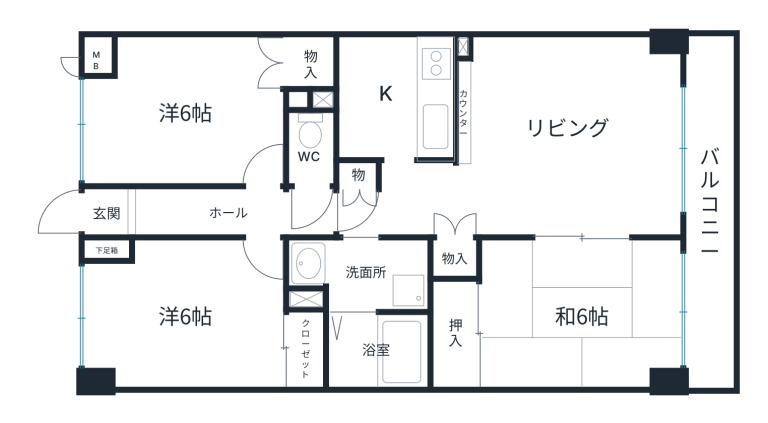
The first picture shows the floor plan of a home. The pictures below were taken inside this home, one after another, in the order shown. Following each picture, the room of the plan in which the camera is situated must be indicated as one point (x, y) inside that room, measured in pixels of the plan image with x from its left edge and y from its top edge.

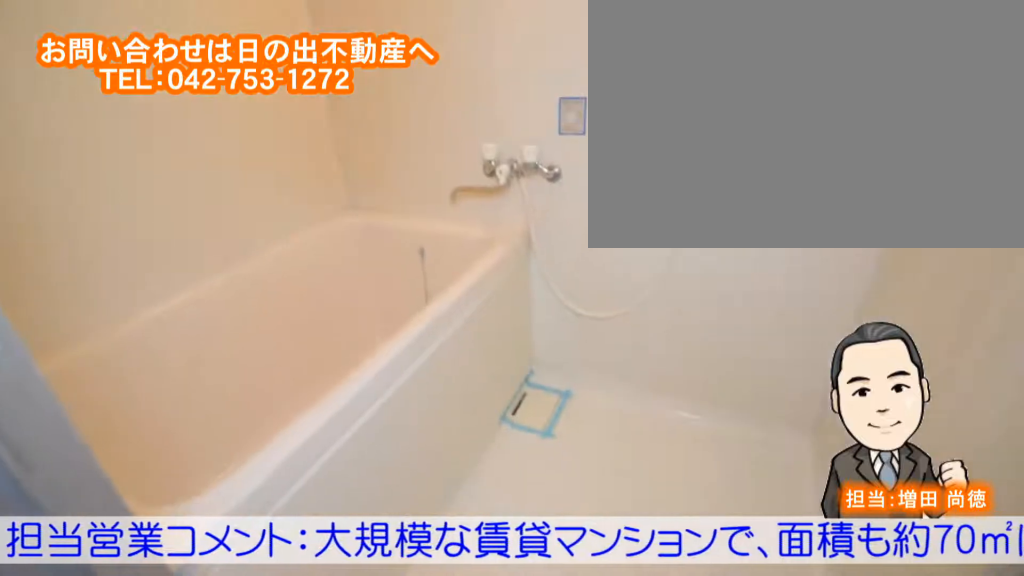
(378, 351)
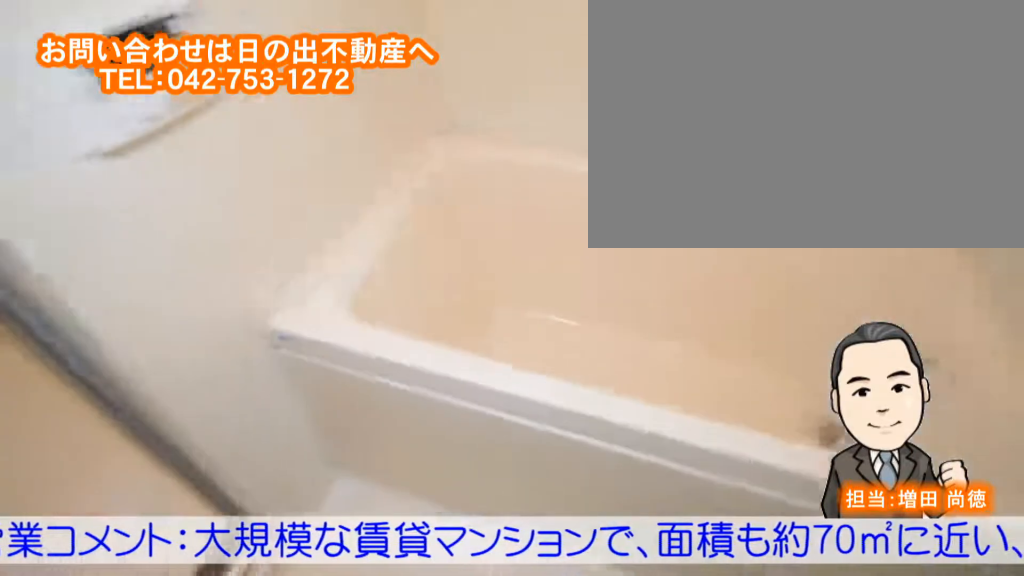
(377, 351)
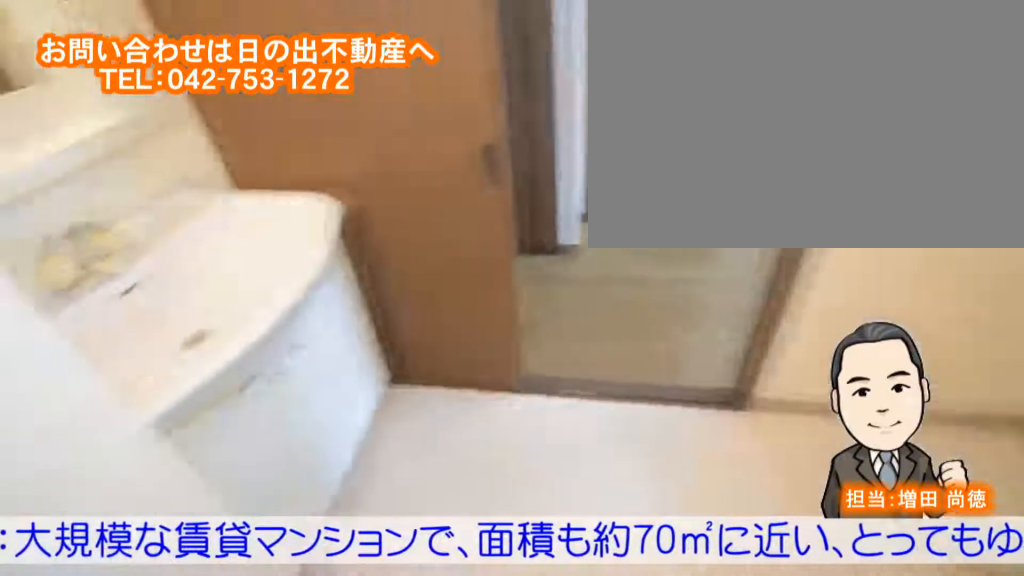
(386, 268)
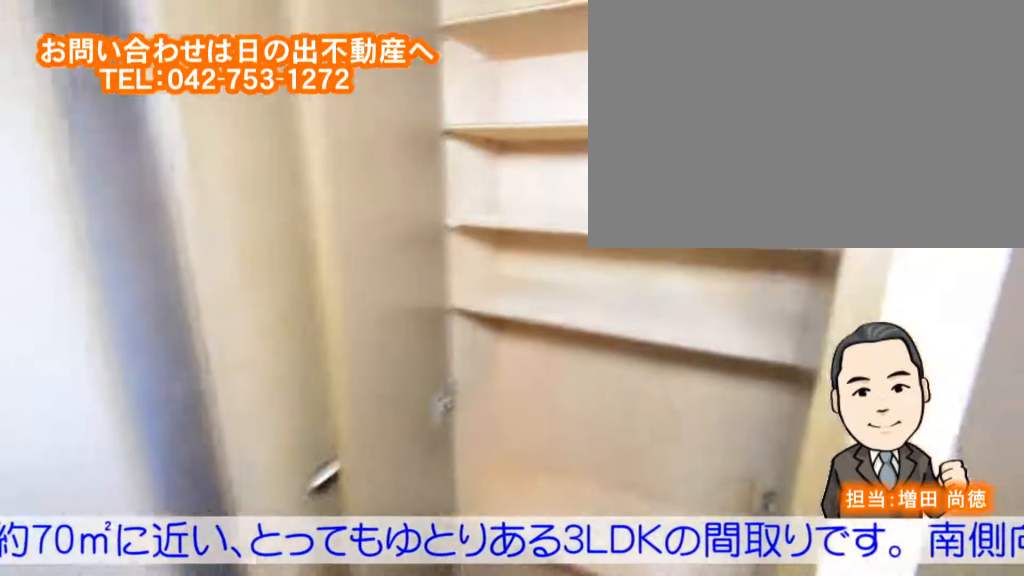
(364, 207)
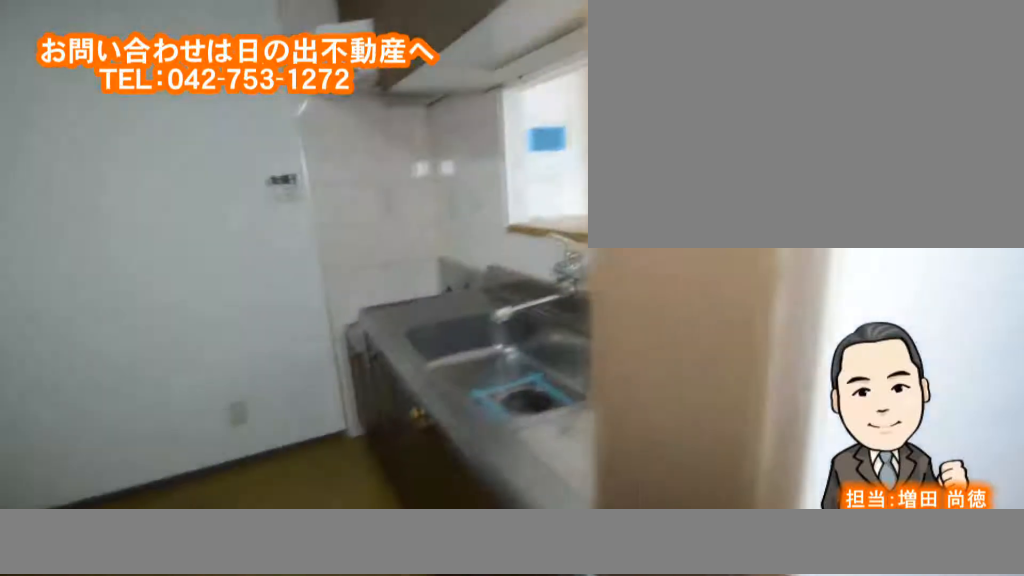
(381, 99)
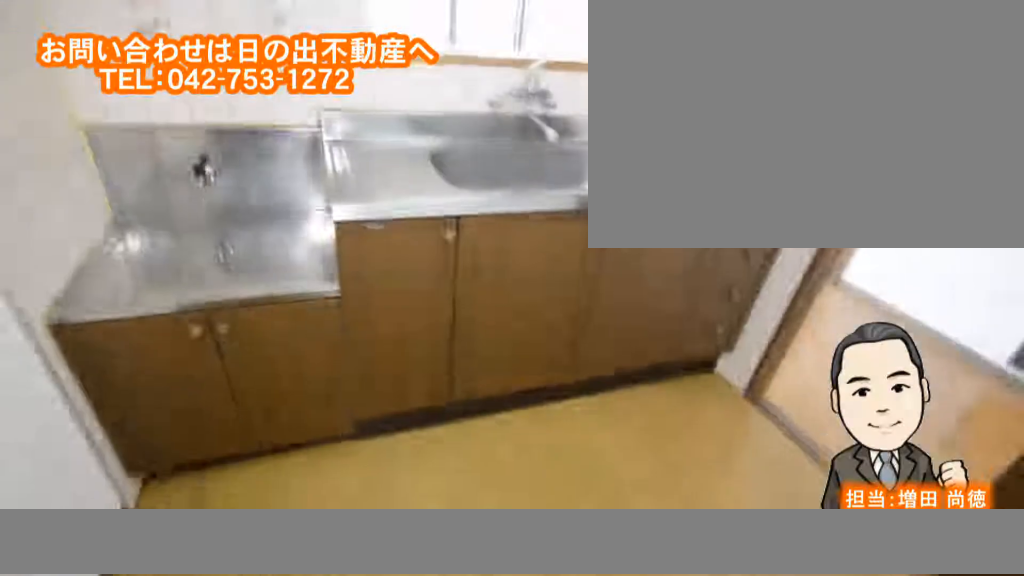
(382, 98)
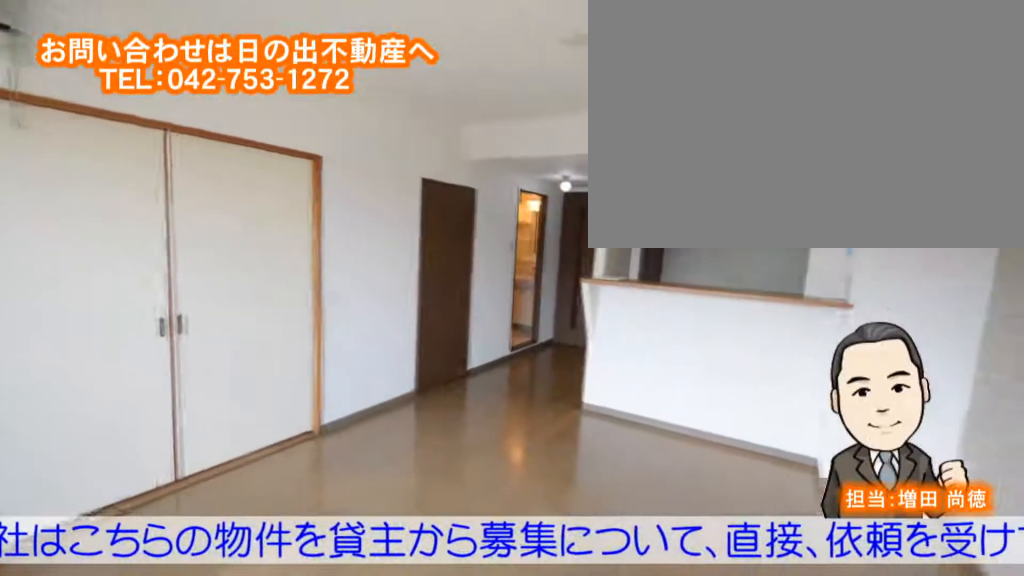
(561, 163)
